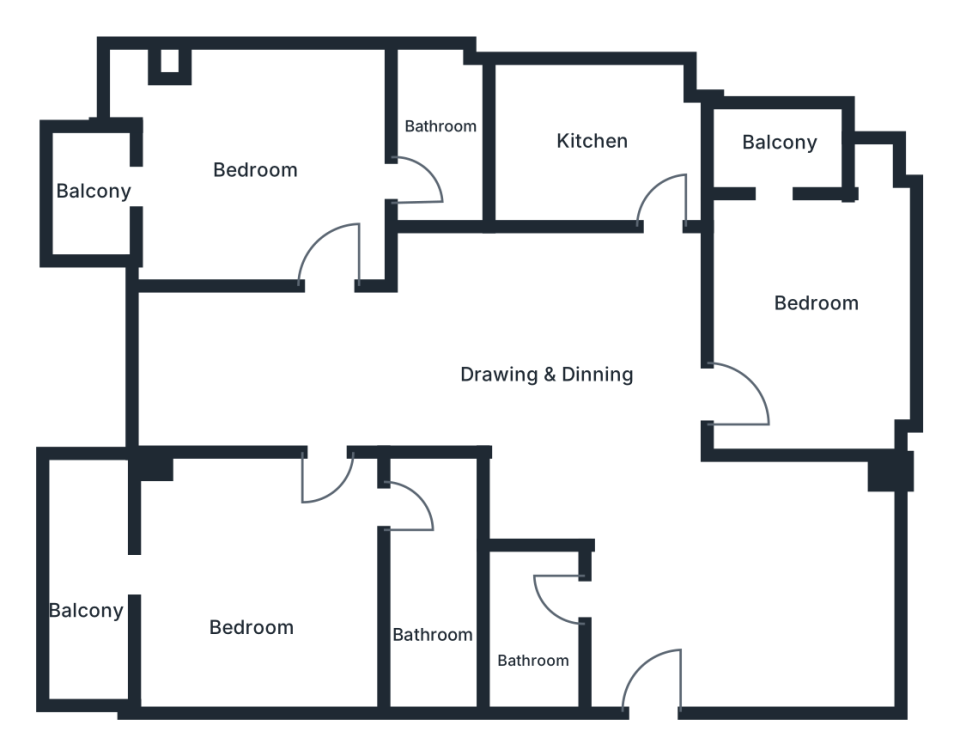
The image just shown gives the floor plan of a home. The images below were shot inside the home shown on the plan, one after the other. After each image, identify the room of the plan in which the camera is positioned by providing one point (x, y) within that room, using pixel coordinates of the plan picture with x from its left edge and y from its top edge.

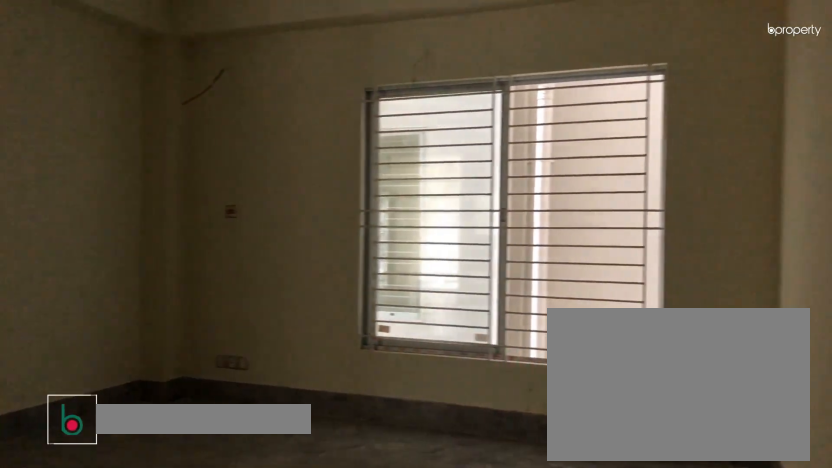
(776, 587)
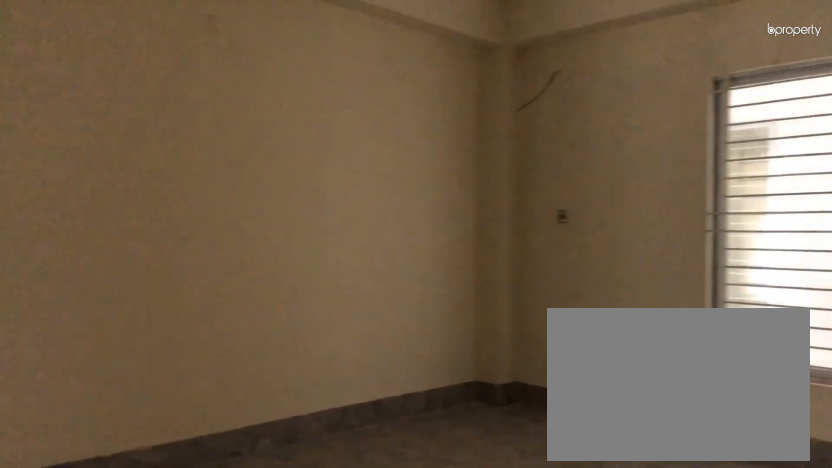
(776, 587)
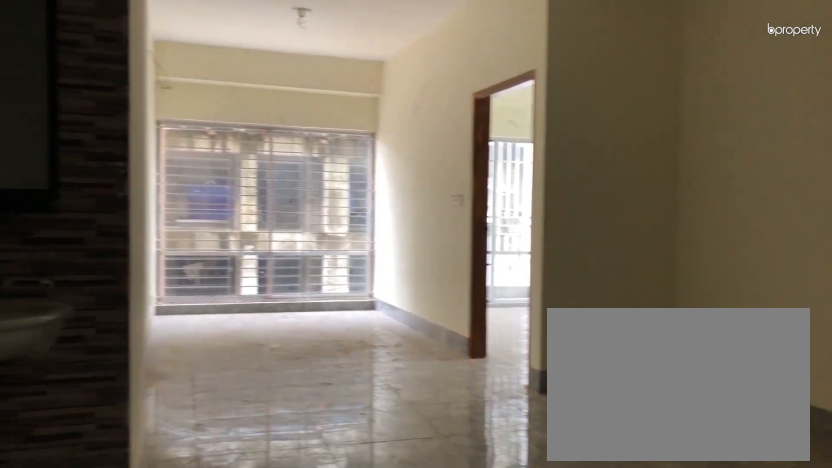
(558, 369)
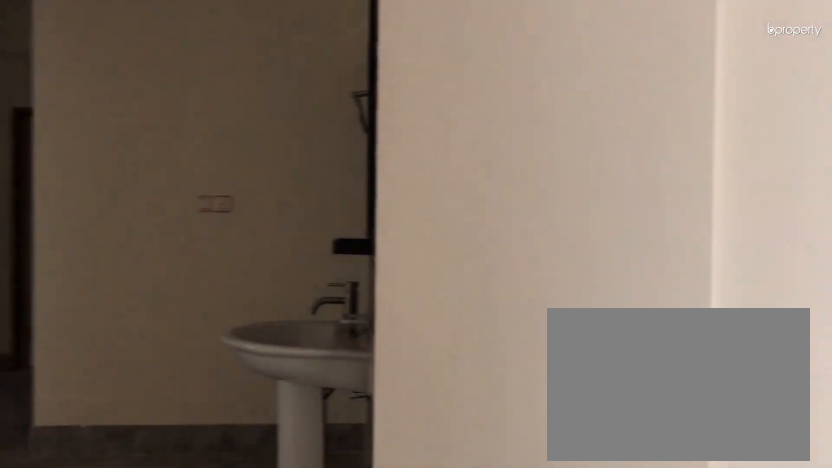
(298, 401)
